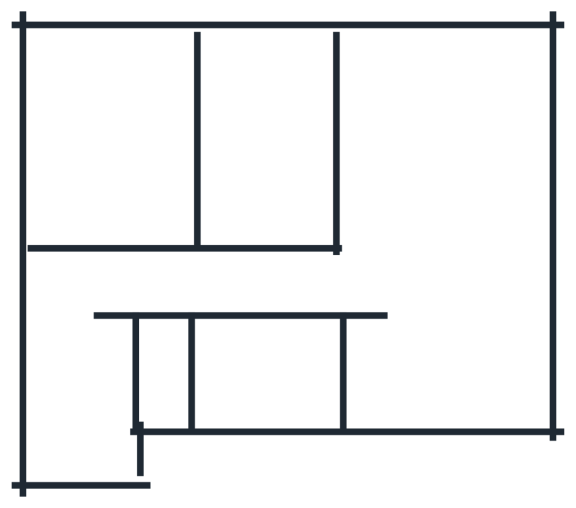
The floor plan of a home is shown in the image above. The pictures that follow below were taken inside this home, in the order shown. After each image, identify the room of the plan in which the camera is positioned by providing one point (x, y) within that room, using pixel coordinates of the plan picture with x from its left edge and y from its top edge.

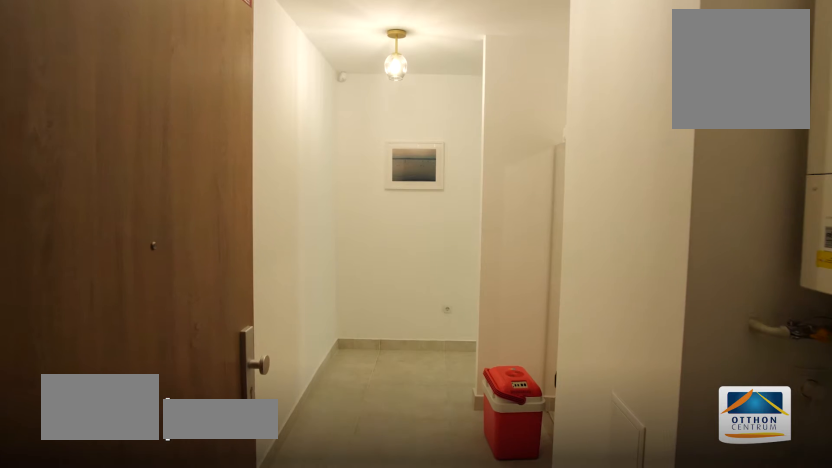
(83, 392)
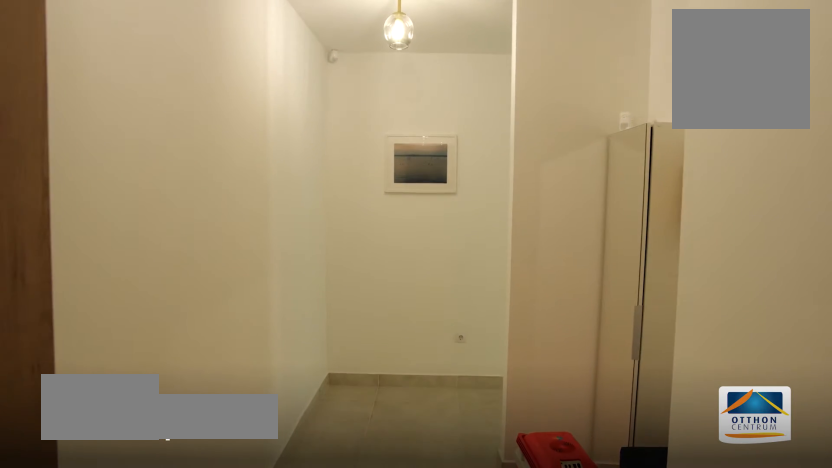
(83, 392)
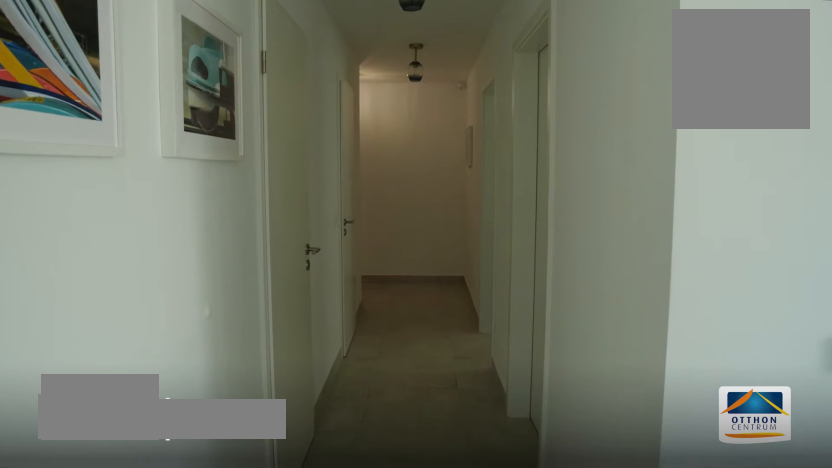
(217, 279)
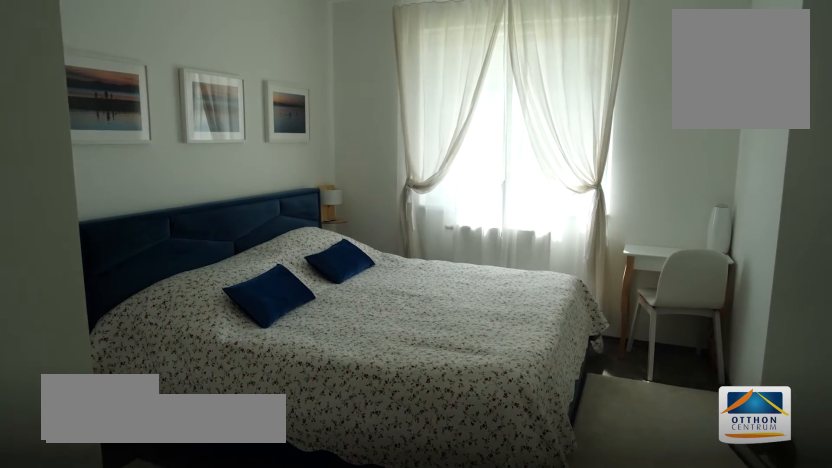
(112, 146)
